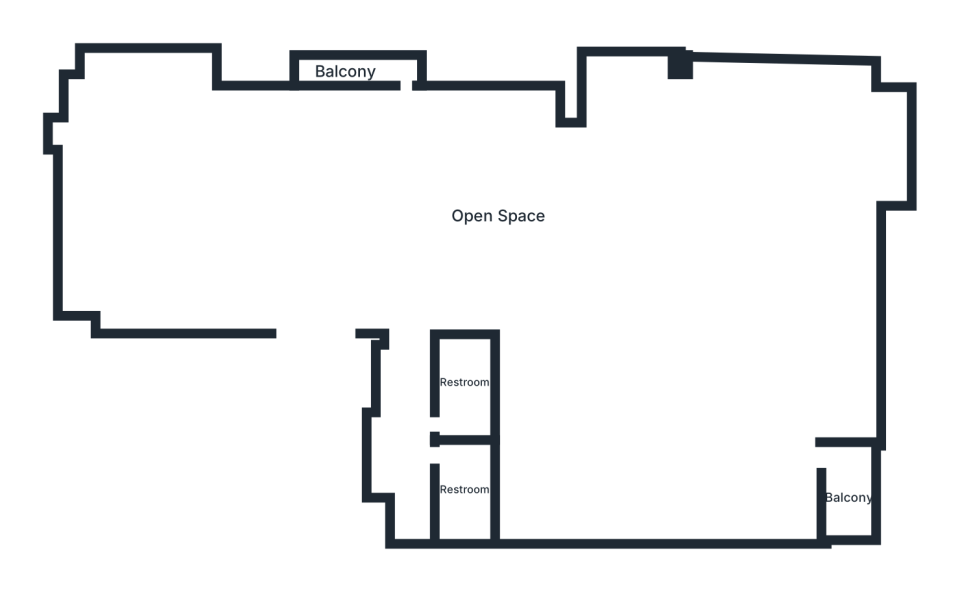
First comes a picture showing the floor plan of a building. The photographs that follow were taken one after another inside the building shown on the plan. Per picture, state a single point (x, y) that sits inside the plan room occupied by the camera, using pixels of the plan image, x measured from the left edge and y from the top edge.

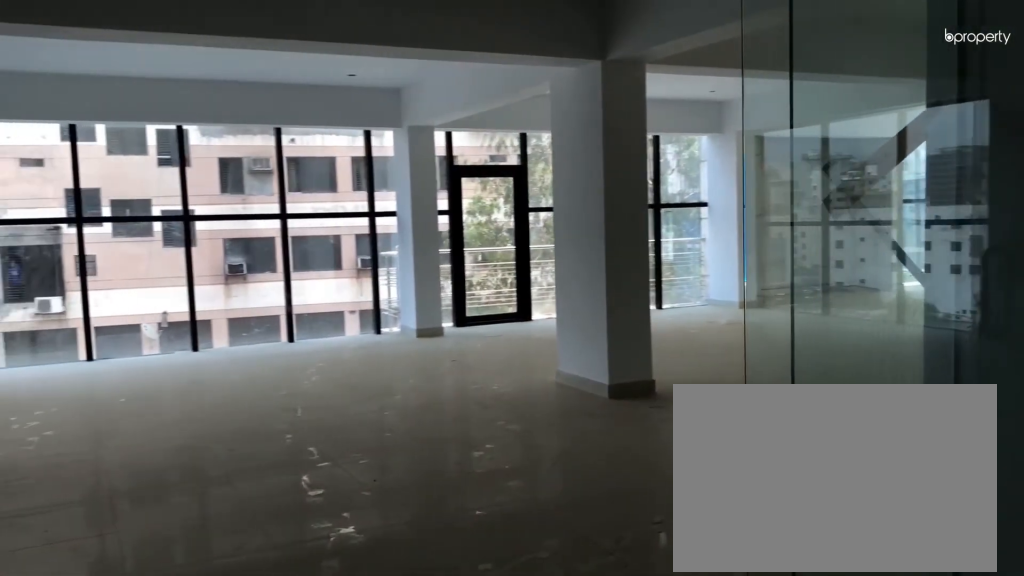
(338, 265)
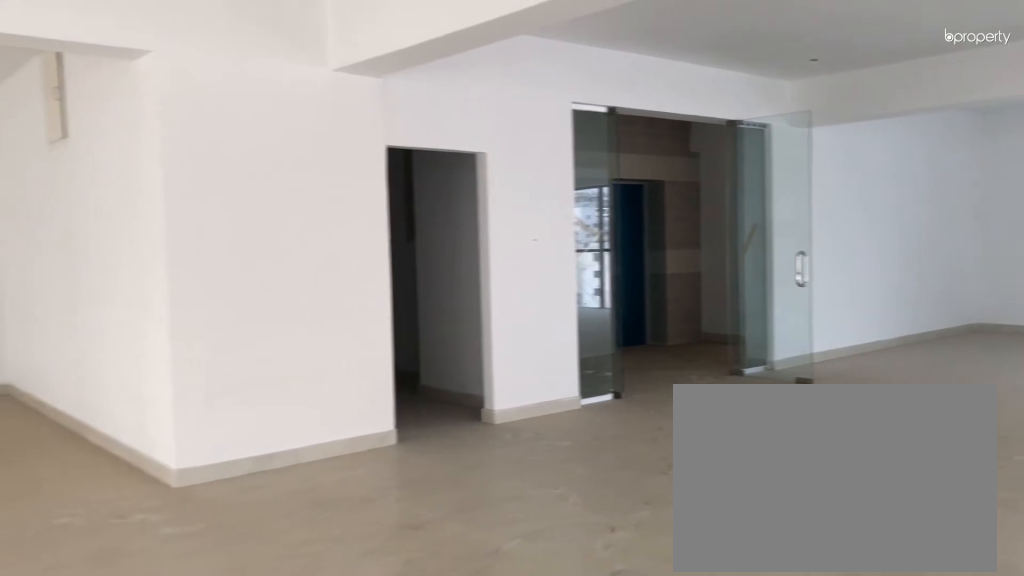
(486, 190)
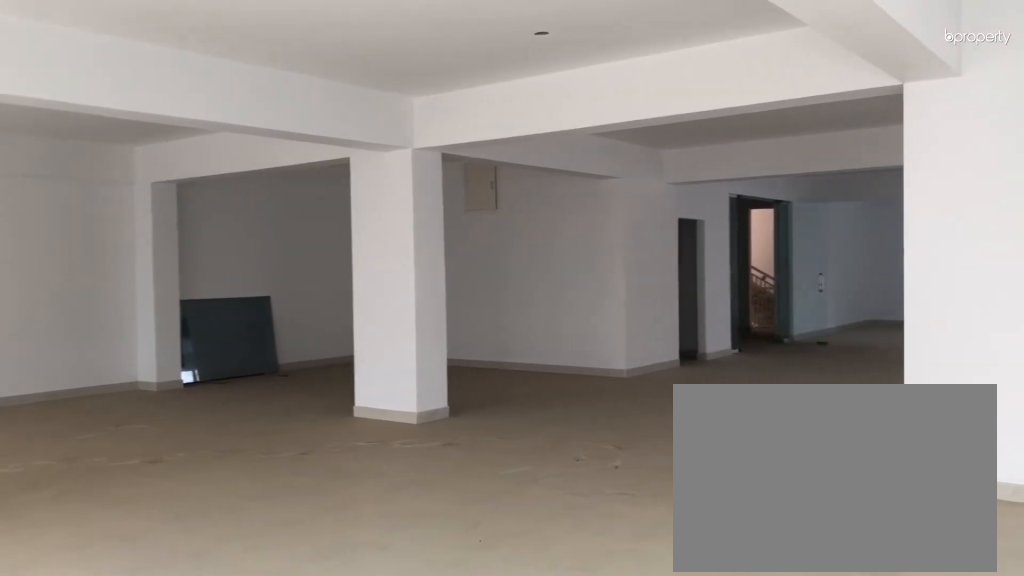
(486, 190)
